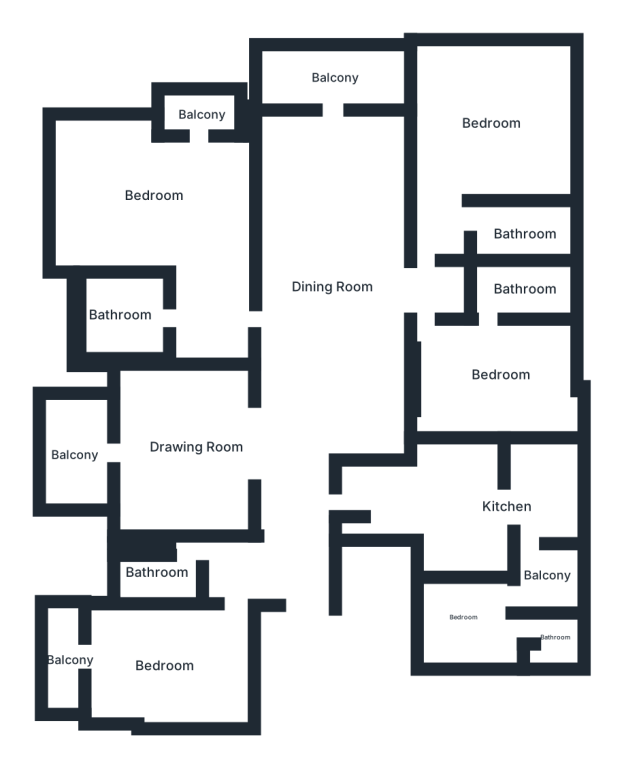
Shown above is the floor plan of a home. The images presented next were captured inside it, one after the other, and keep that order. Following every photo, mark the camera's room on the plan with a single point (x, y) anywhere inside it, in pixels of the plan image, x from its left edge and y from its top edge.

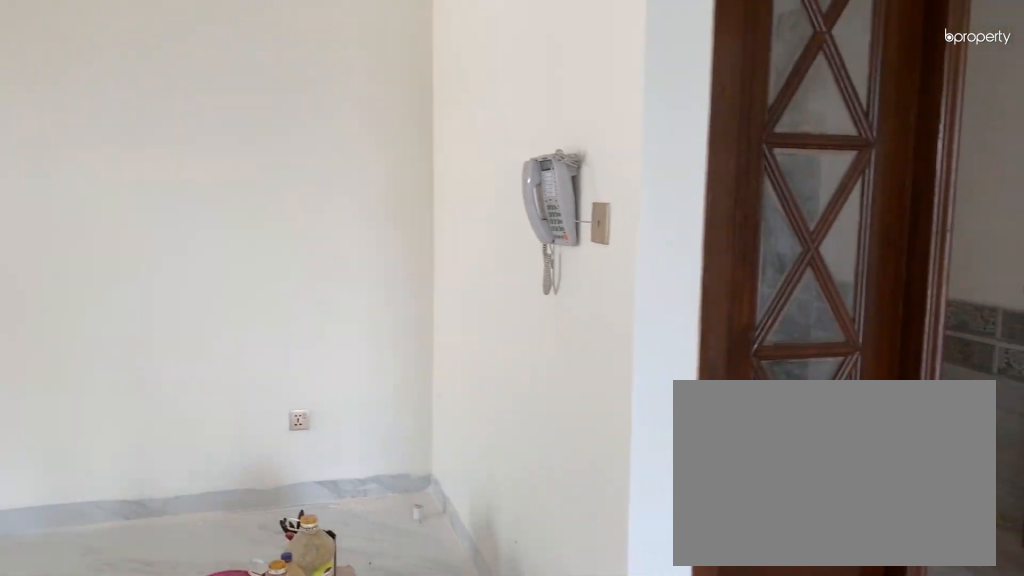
(326, 280)
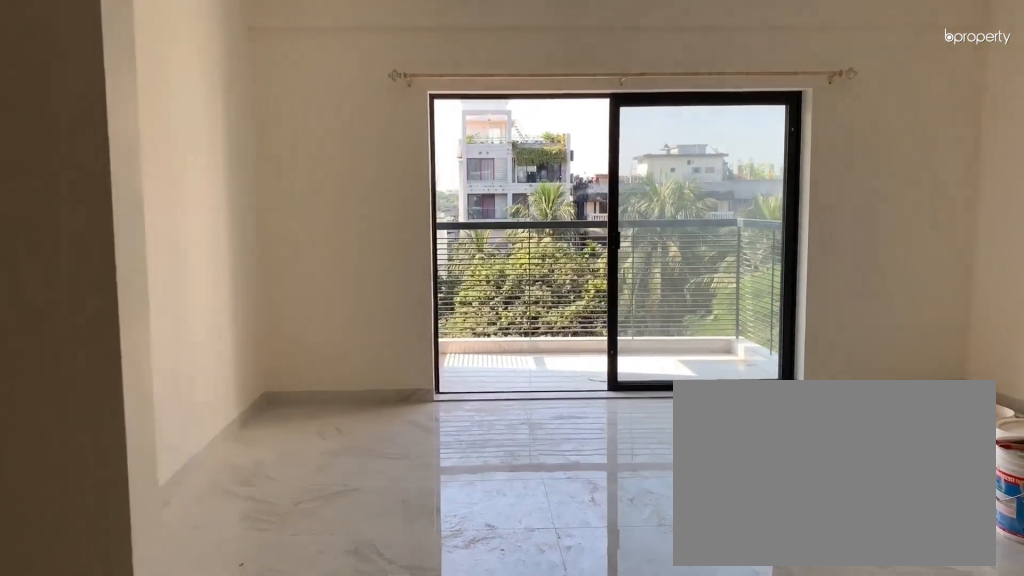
(199, 449)
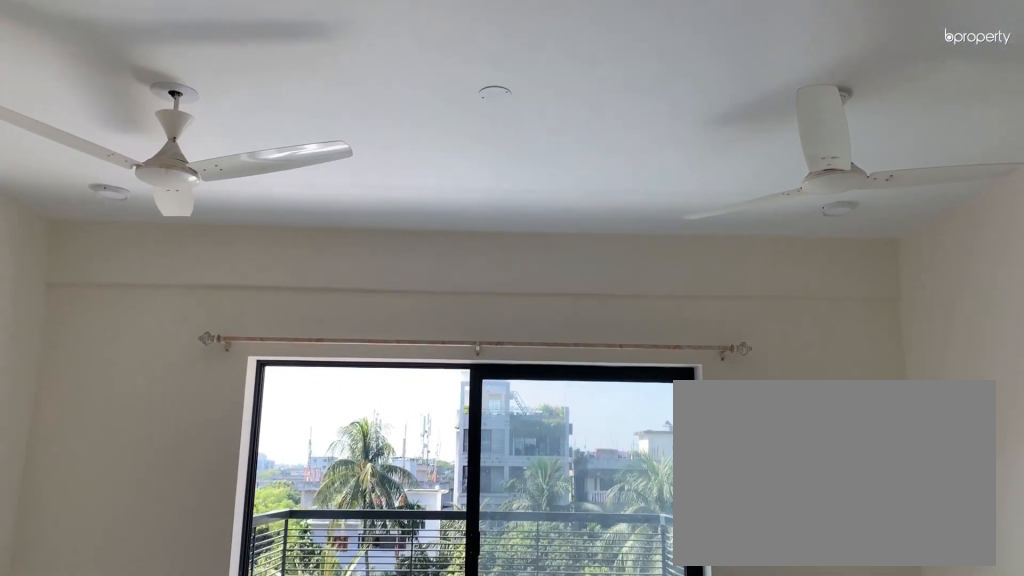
(199, 449)
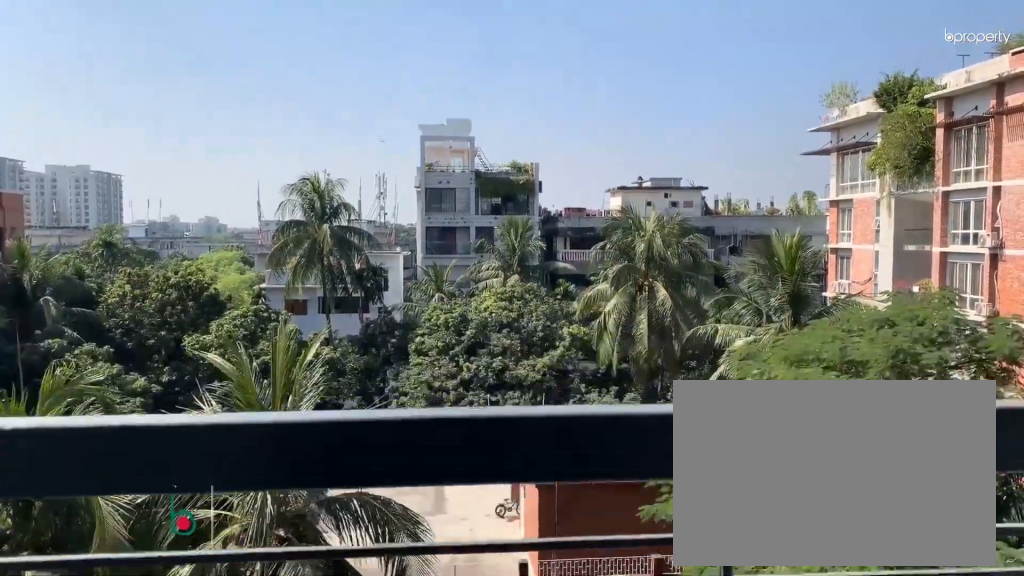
(78, 459)
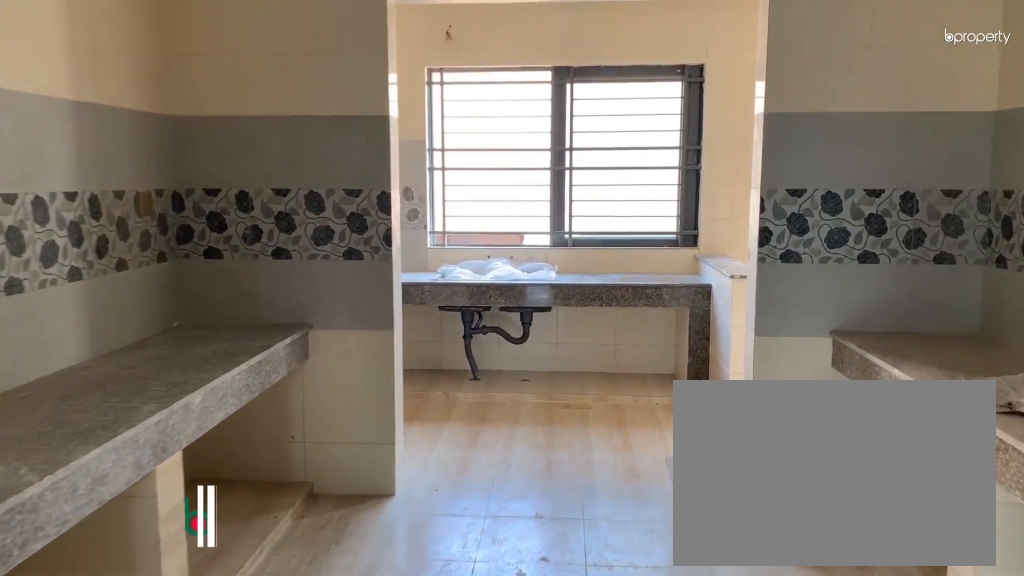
(507, 512)
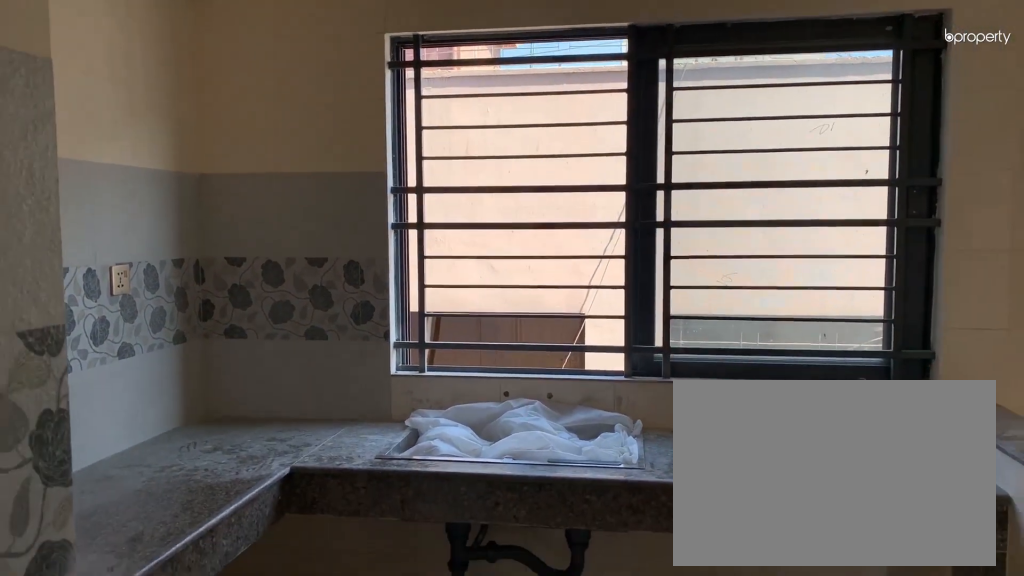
(507, 512)
